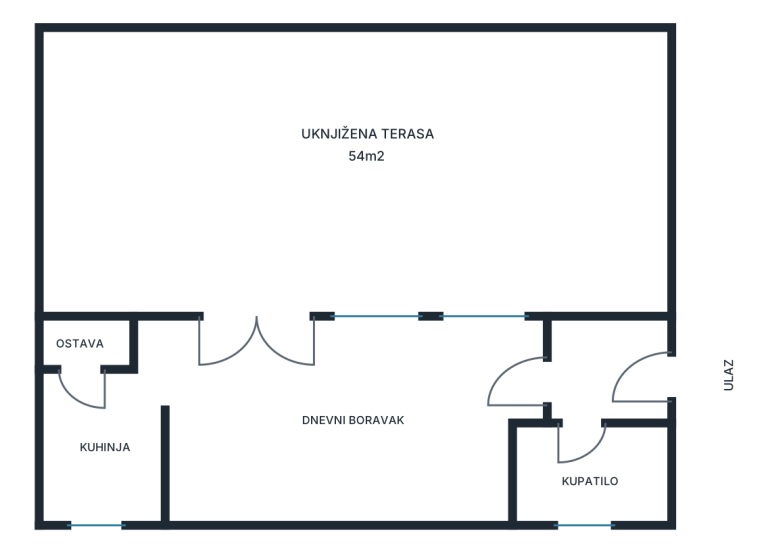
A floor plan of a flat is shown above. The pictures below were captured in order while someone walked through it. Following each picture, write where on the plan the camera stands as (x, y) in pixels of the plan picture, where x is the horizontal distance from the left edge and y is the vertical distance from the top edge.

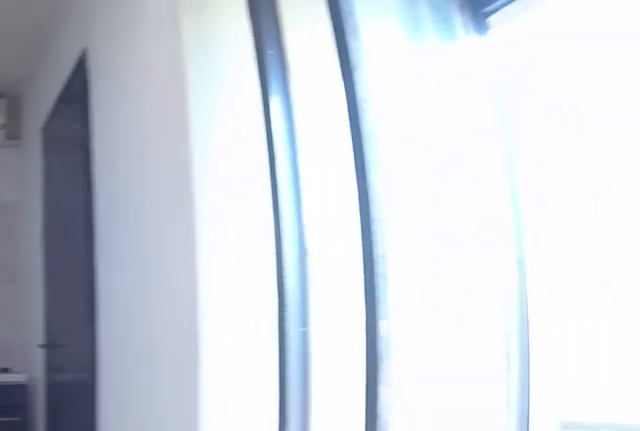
(251, 377)
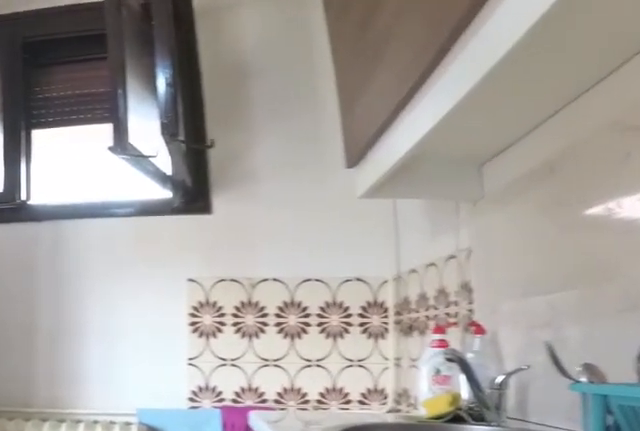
(76, 364)
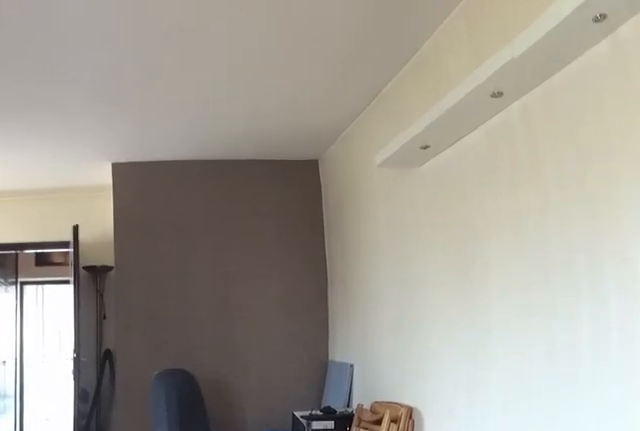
(224, 391)
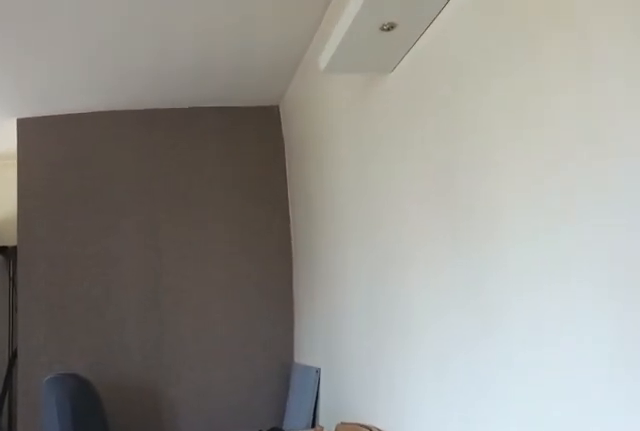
(276, 421)
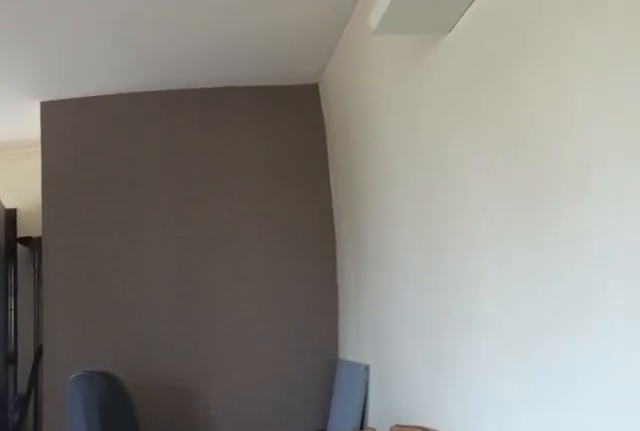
(287, 421)
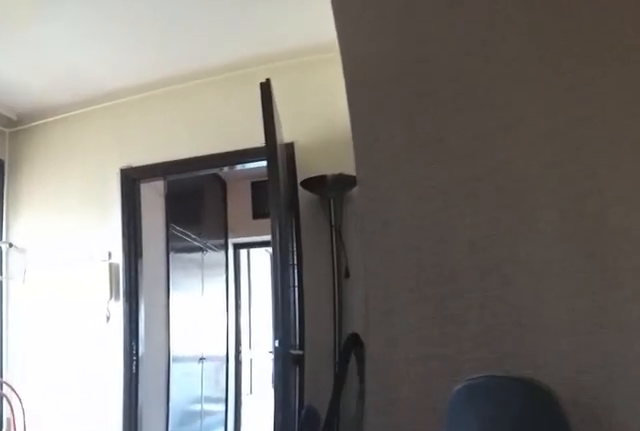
(343, 414)
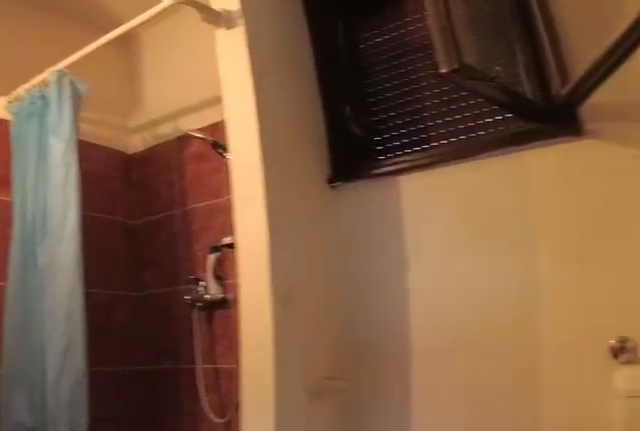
(530, 395)
